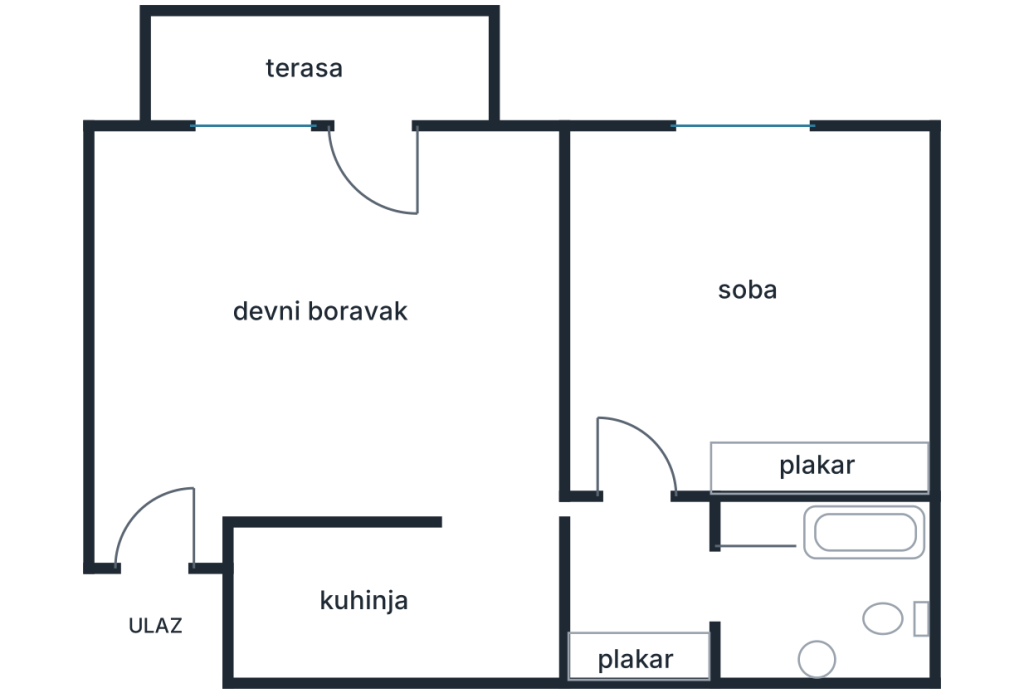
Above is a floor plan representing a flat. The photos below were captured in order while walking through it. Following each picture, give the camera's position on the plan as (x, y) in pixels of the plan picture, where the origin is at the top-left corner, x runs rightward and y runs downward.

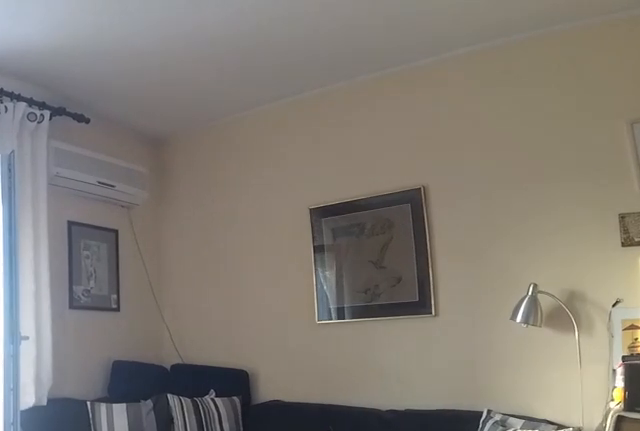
(155, 453)
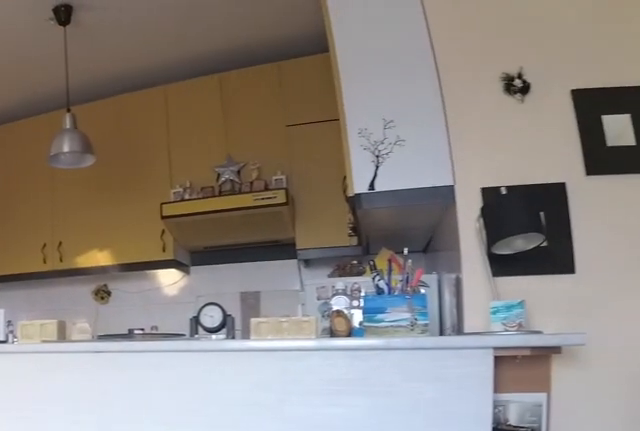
(279, 248)
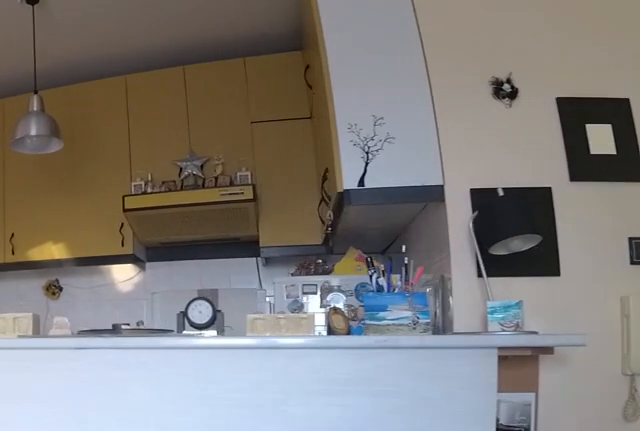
(298, 280)
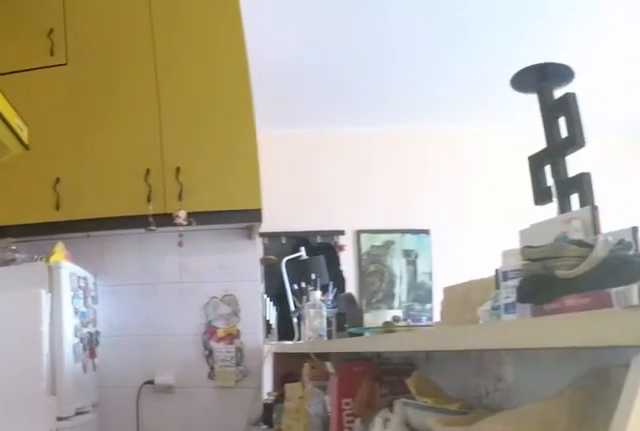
(502, 582)
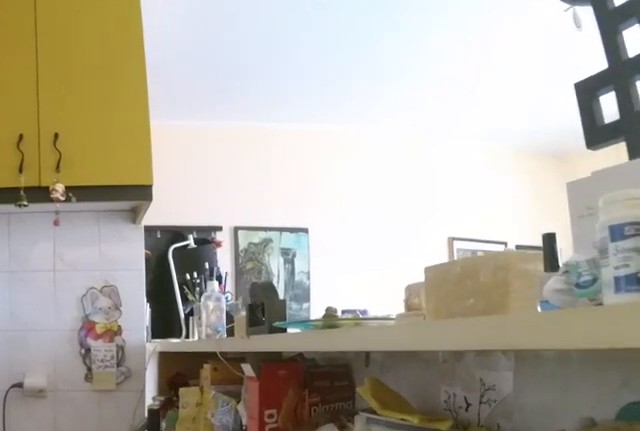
(458, 599)
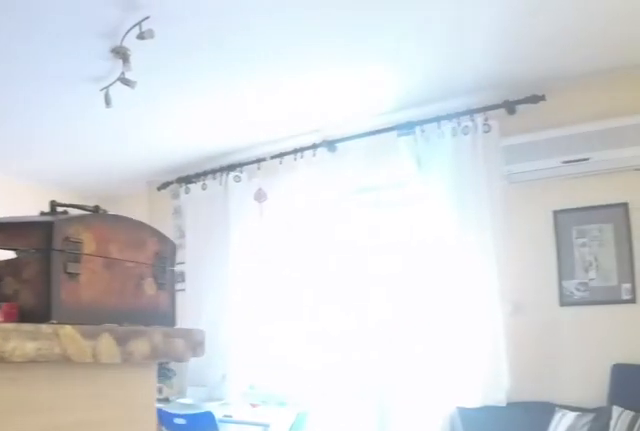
(485, 572)
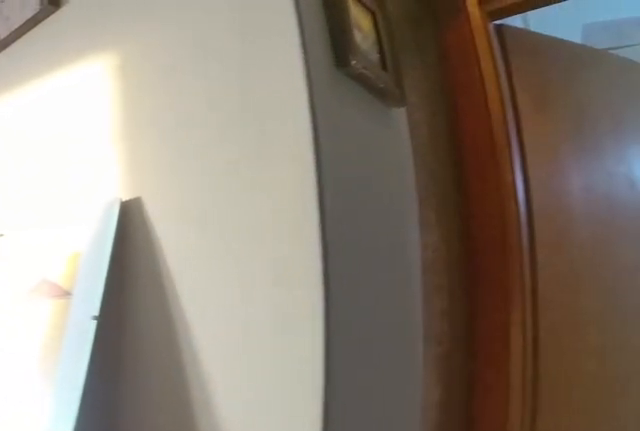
(504, 555)
